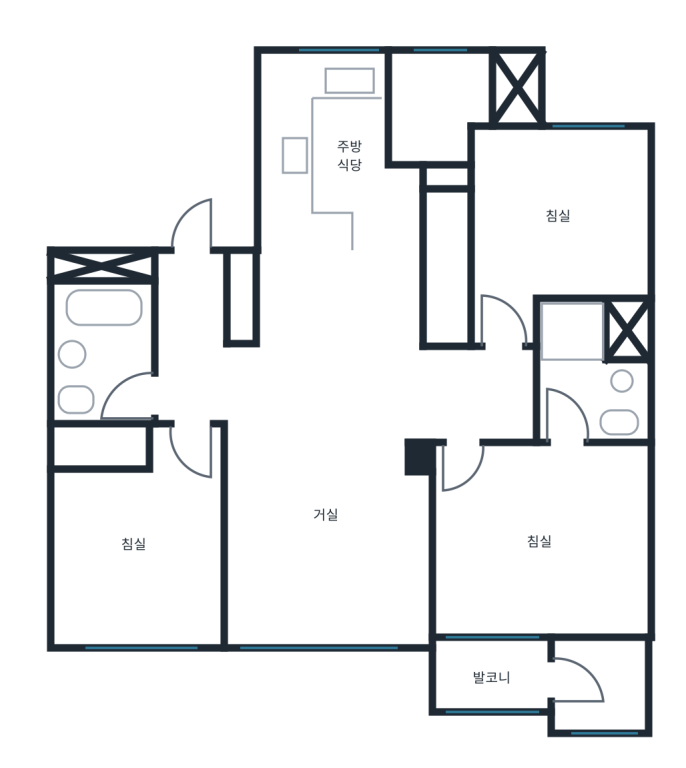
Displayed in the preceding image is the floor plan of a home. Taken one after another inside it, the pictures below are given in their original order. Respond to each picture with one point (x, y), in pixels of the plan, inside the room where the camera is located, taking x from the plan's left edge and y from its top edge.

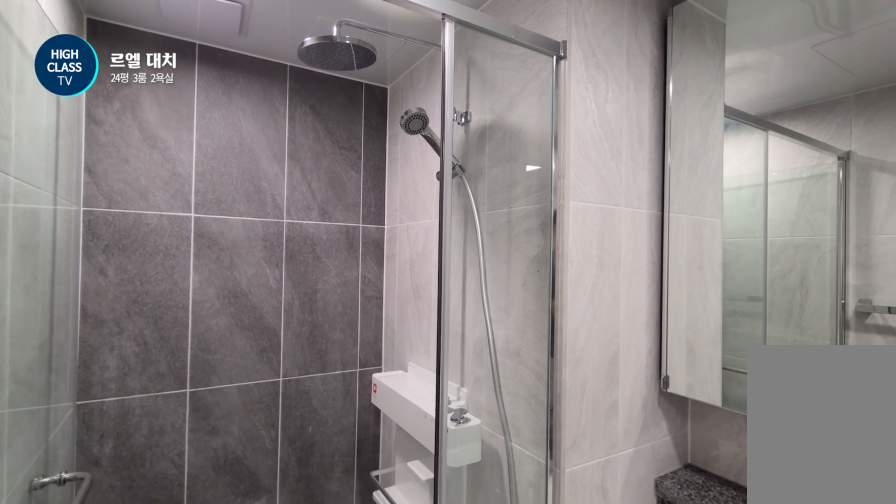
(592, 374)
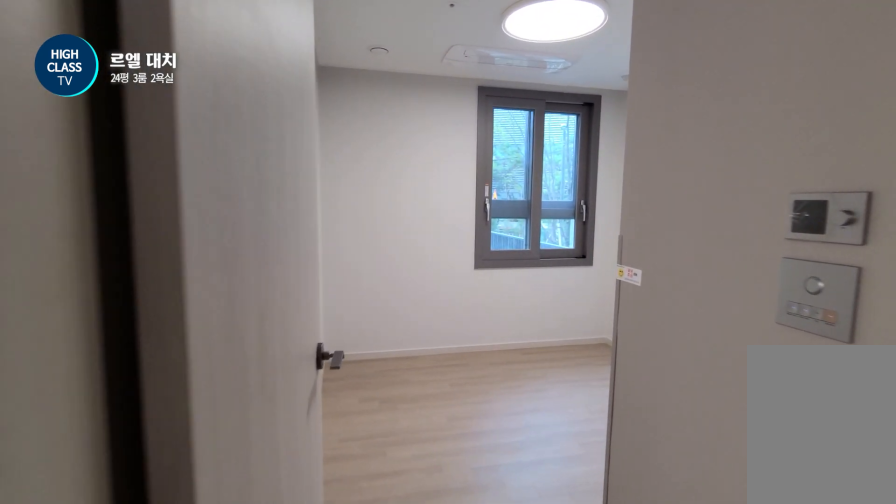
(483, 397)
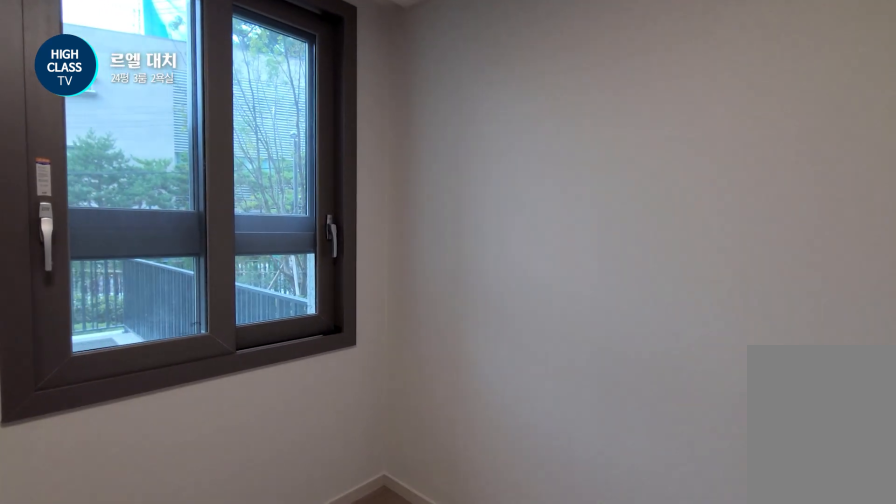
(552, 222)
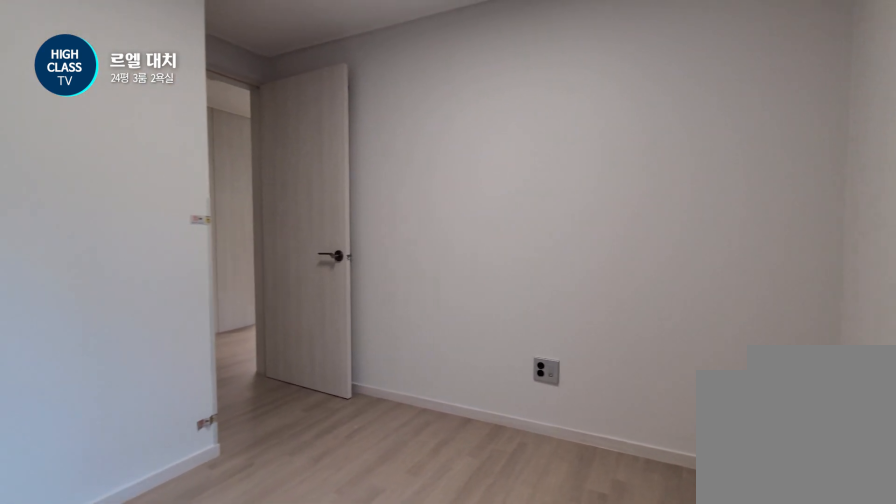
(552, 222)
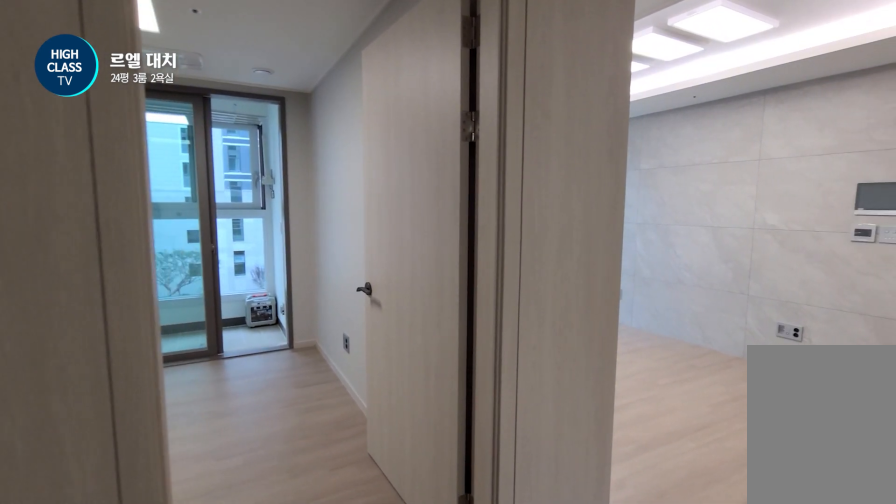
(483, 395)
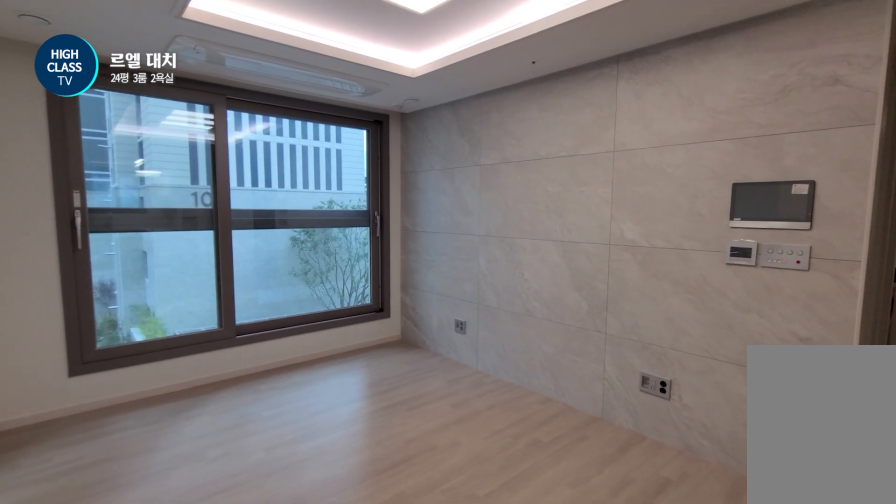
(326, 495)
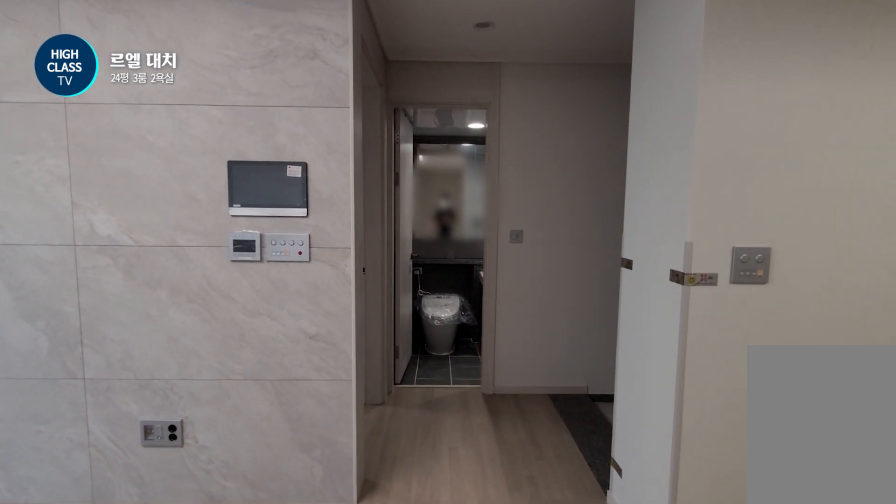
(326, 495)
